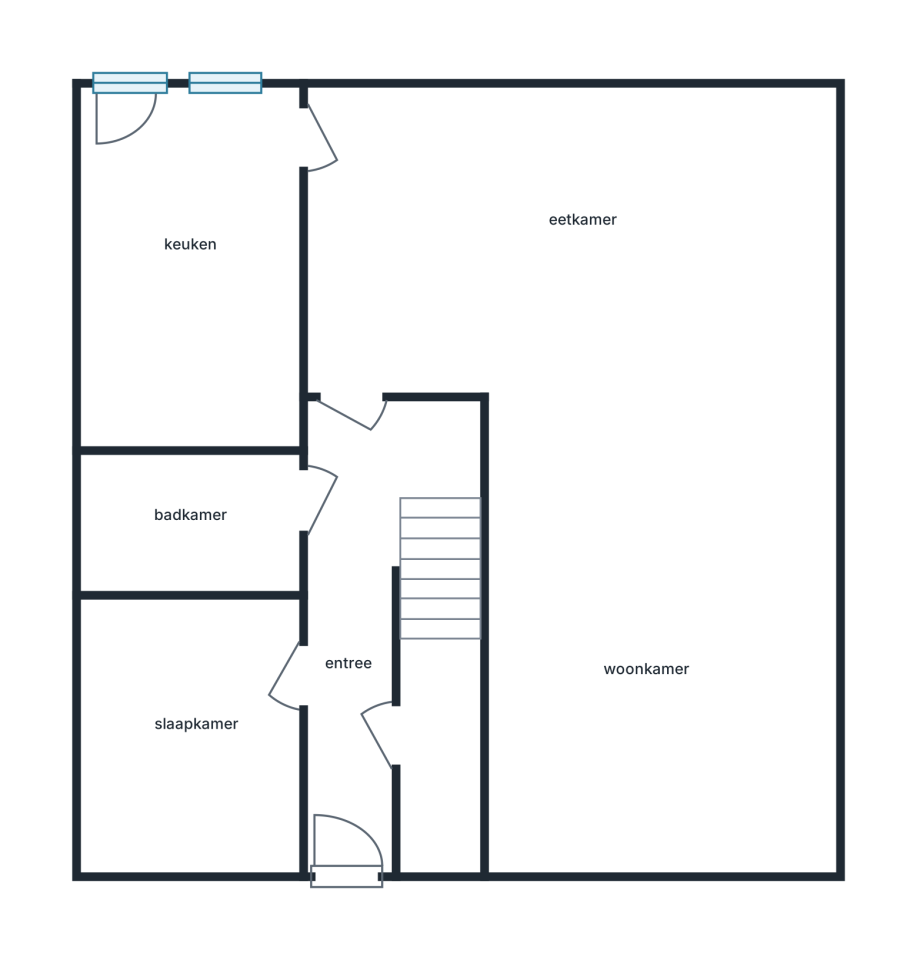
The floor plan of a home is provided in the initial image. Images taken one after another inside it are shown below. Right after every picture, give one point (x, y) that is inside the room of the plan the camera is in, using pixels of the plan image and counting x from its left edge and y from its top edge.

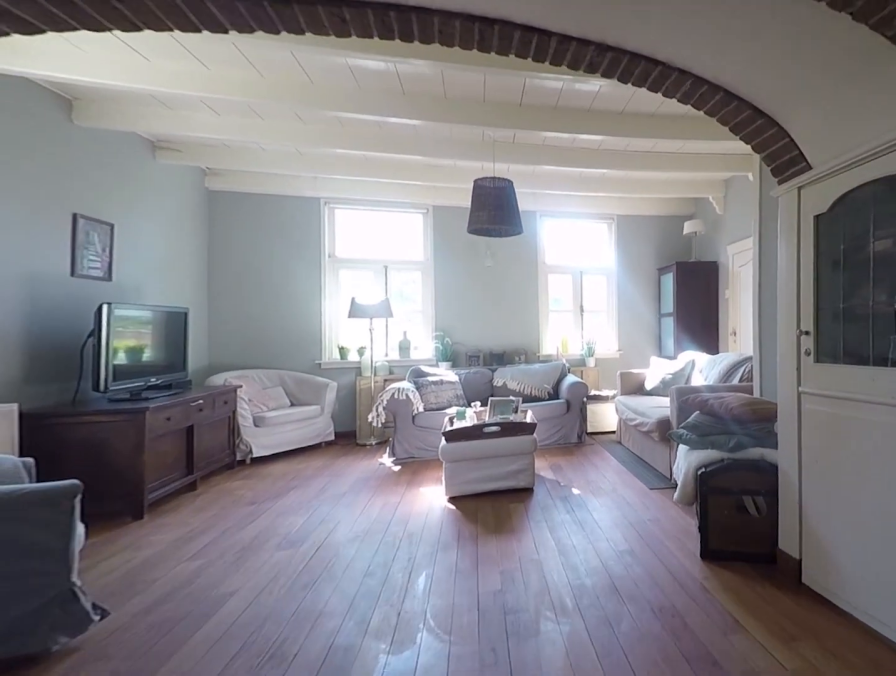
(820, 181)
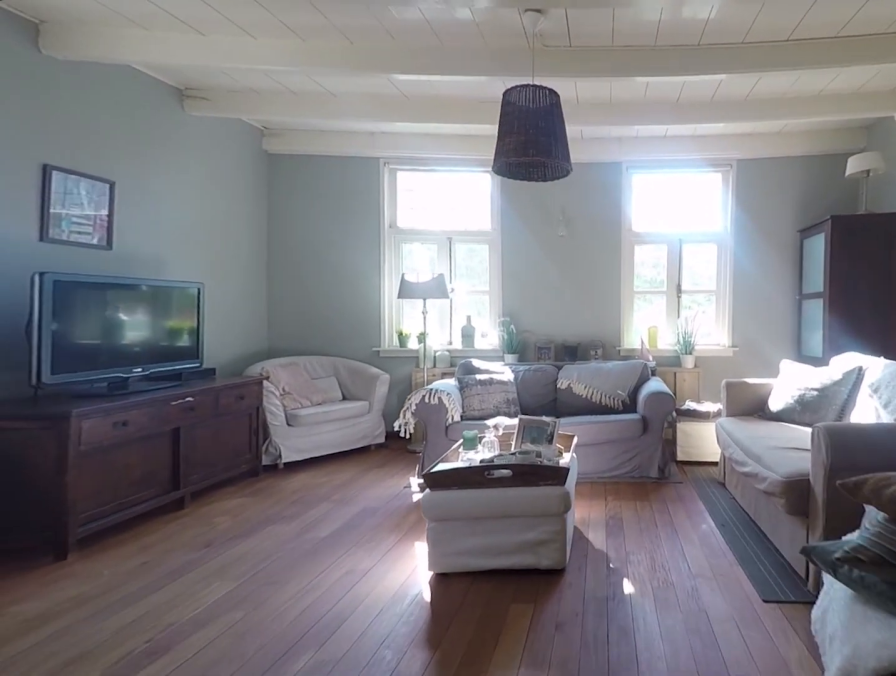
(820, 181)
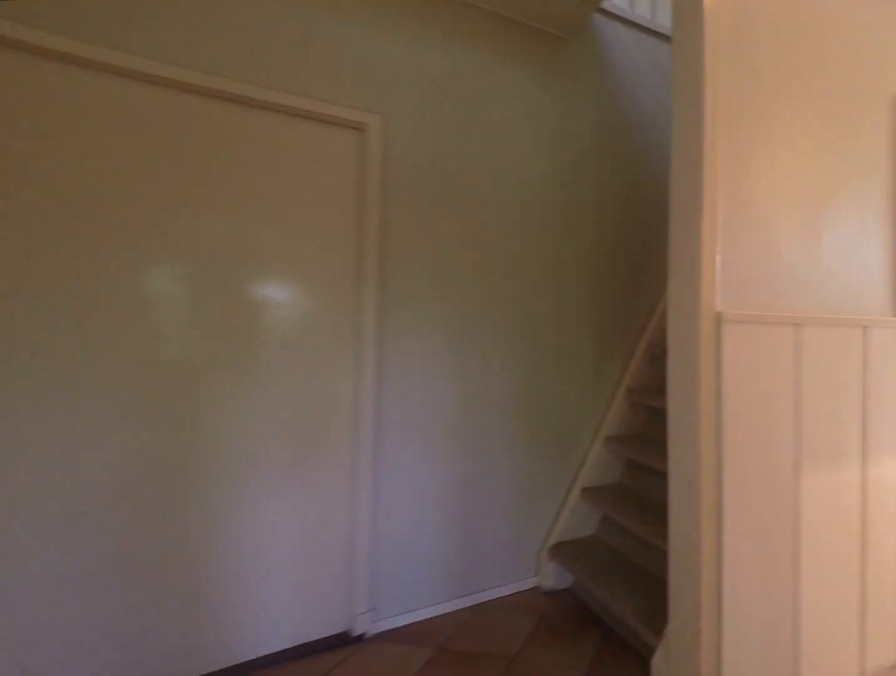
(365, 603)
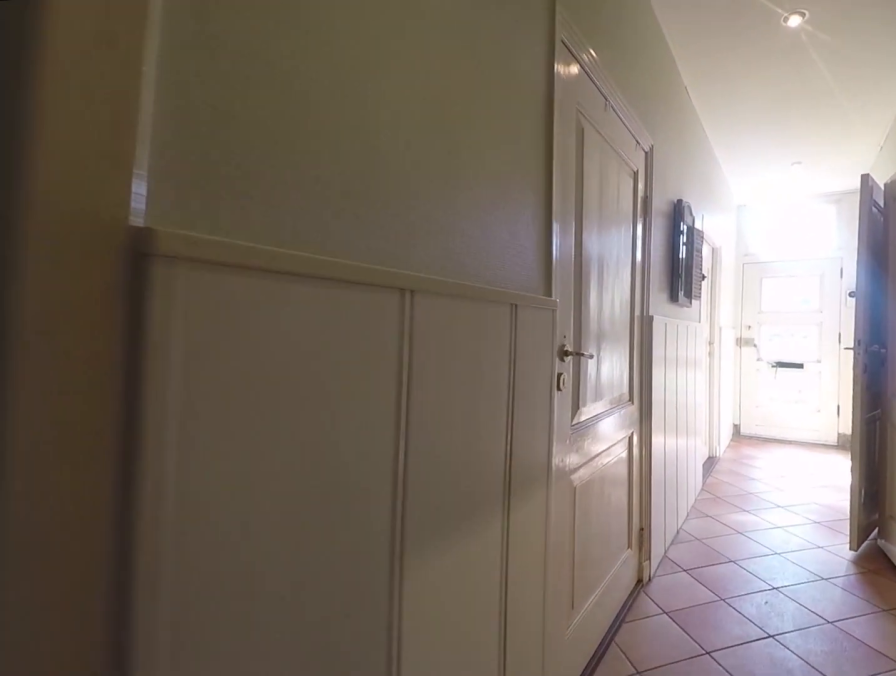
(365, 603)
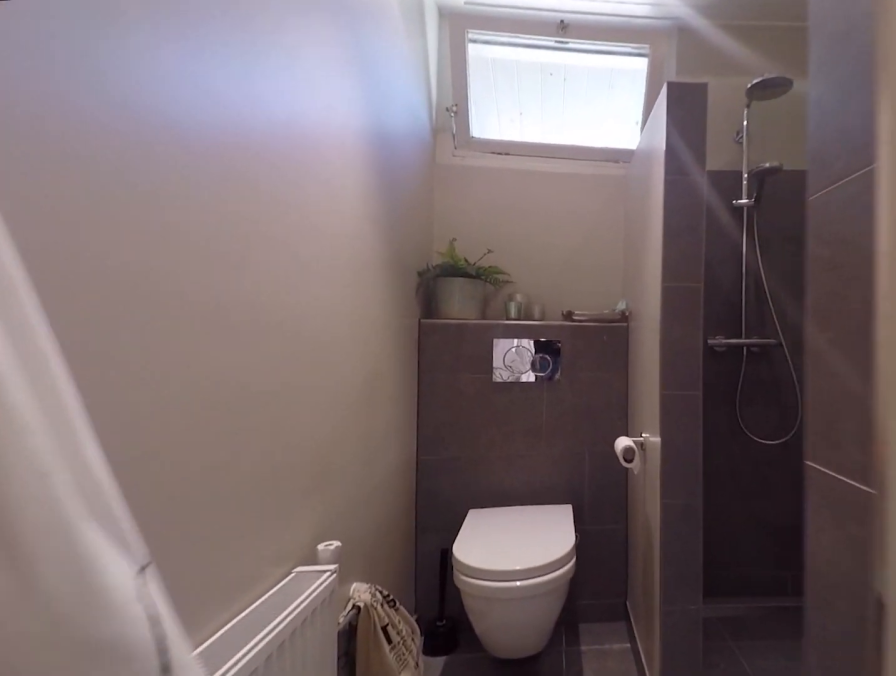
(192, 523)
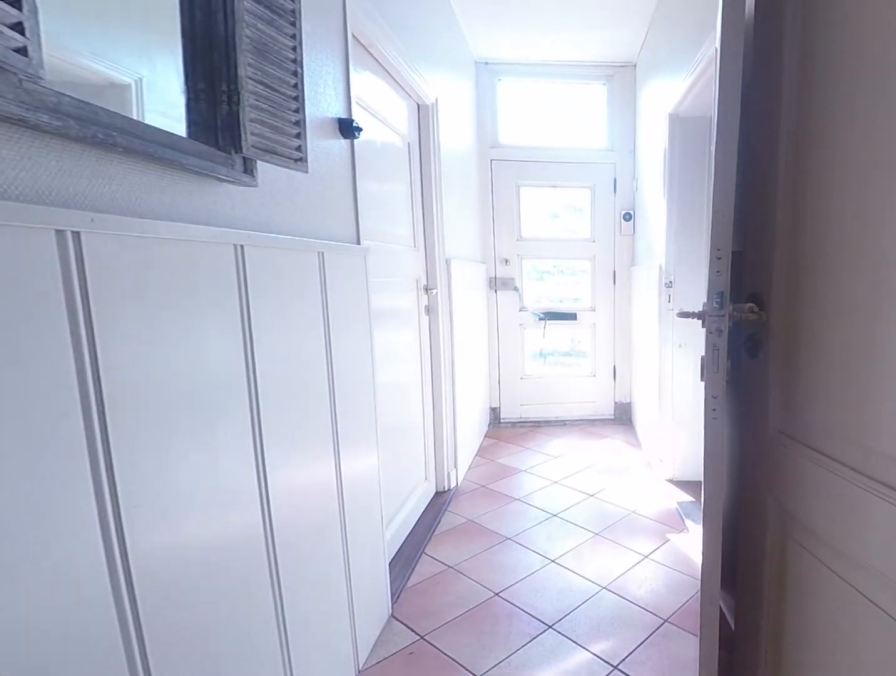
(364, 604)
